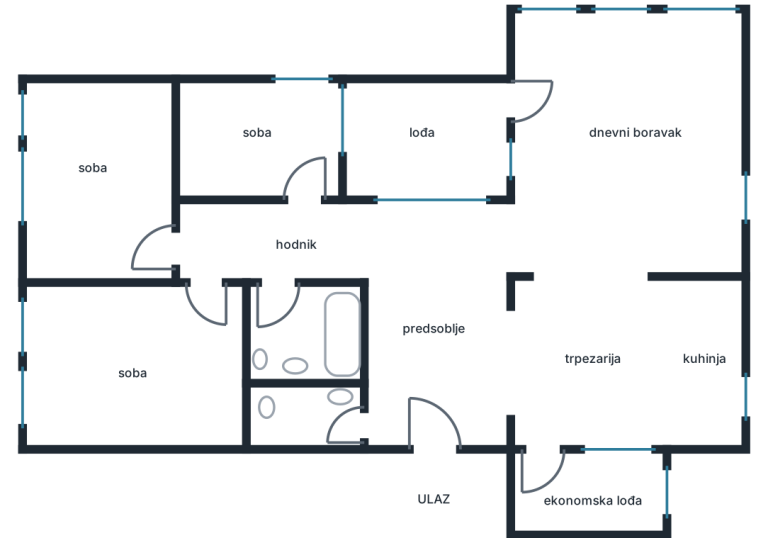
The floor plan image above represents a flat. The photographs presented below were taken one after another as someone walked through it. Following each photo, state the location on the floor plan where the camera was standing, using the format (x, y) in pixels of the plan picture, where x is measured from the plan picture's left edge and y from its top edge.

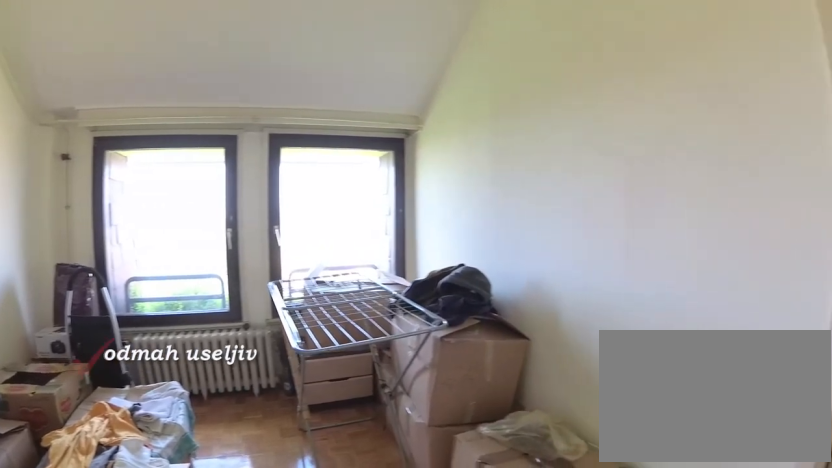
(208, 376)
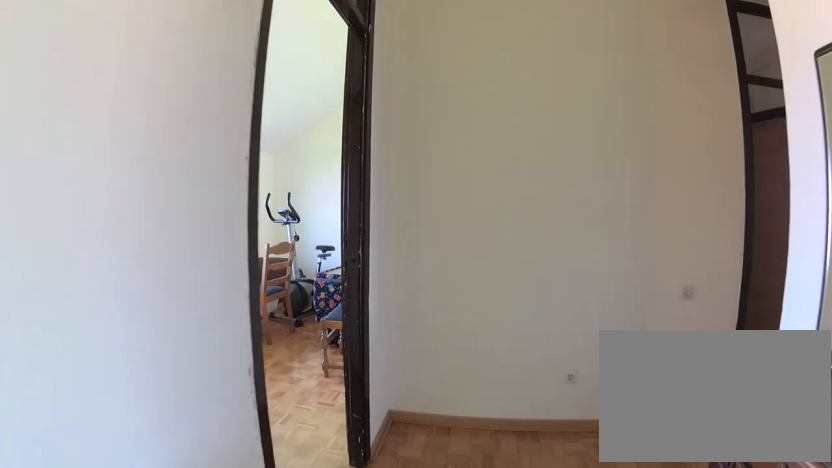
(201, 334)
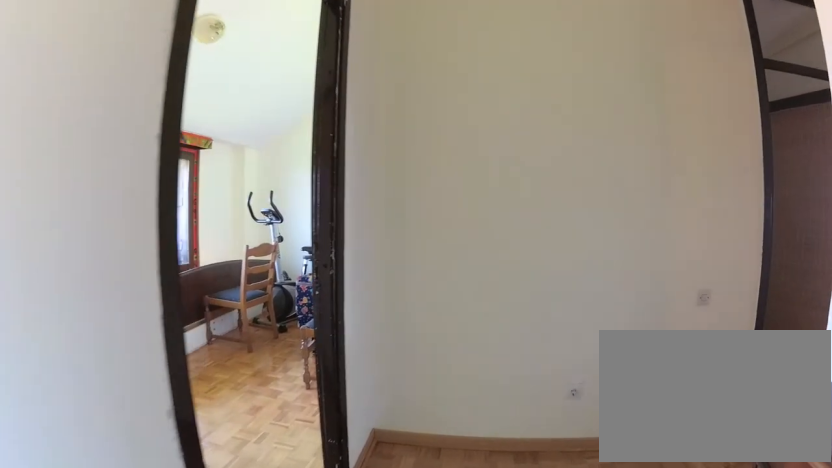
(201, 326)
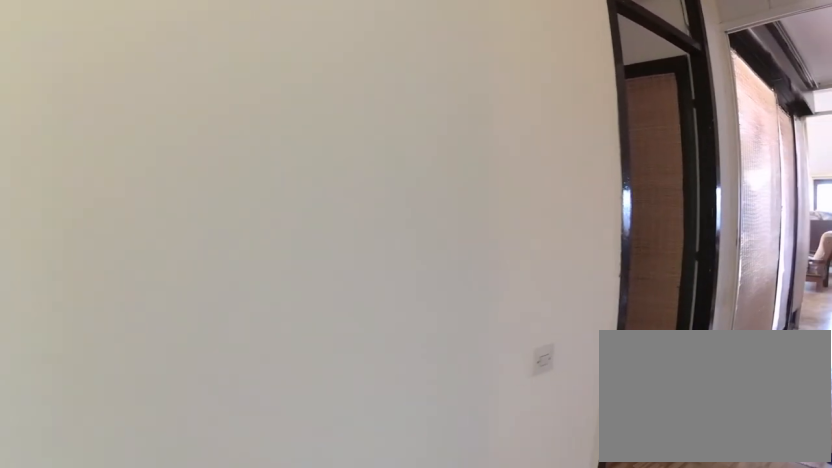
(195, 280)
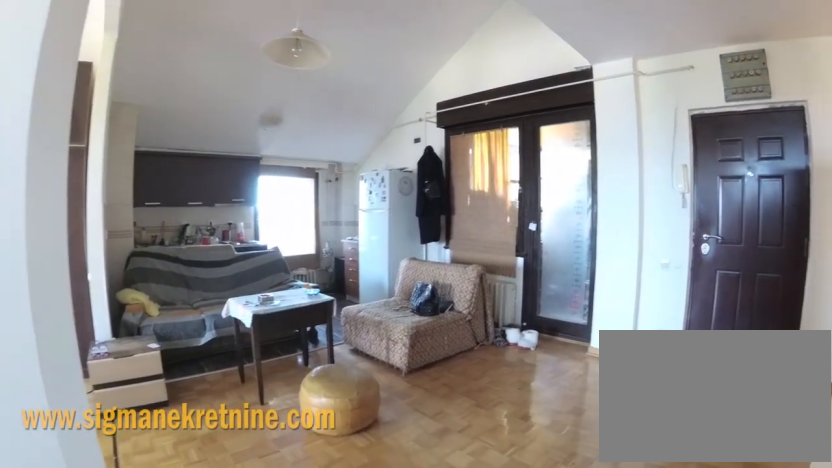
(404, 269)
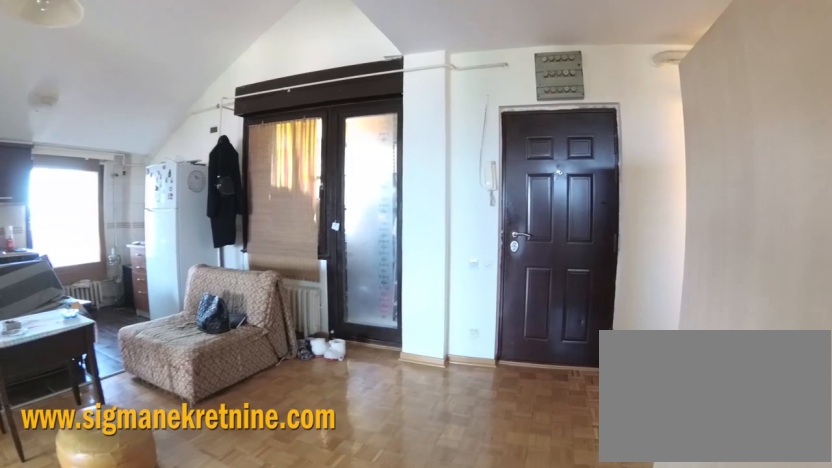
(421, 299)
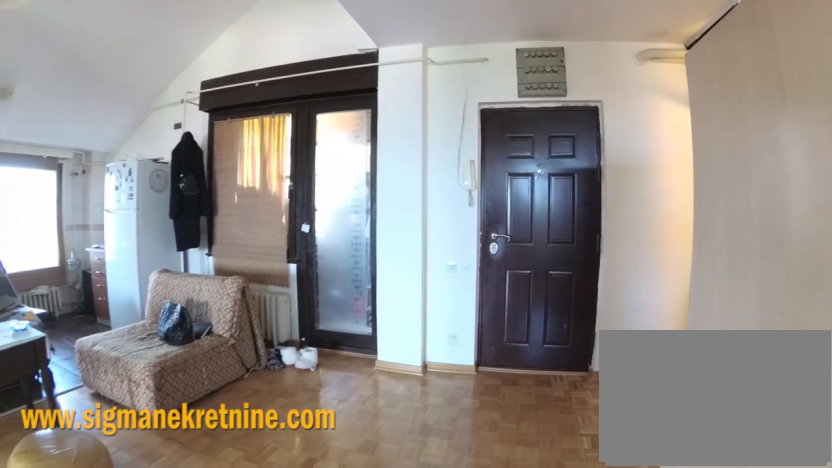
(423, 306)
